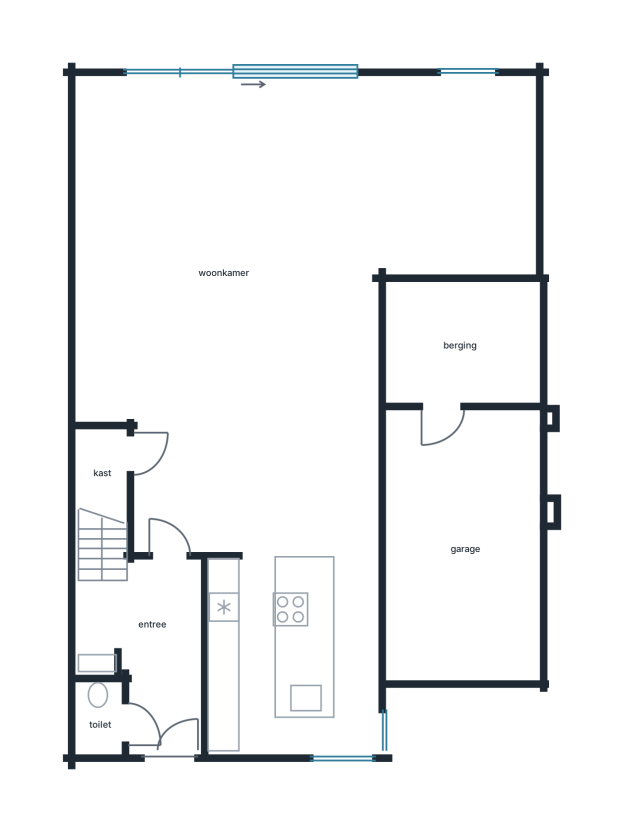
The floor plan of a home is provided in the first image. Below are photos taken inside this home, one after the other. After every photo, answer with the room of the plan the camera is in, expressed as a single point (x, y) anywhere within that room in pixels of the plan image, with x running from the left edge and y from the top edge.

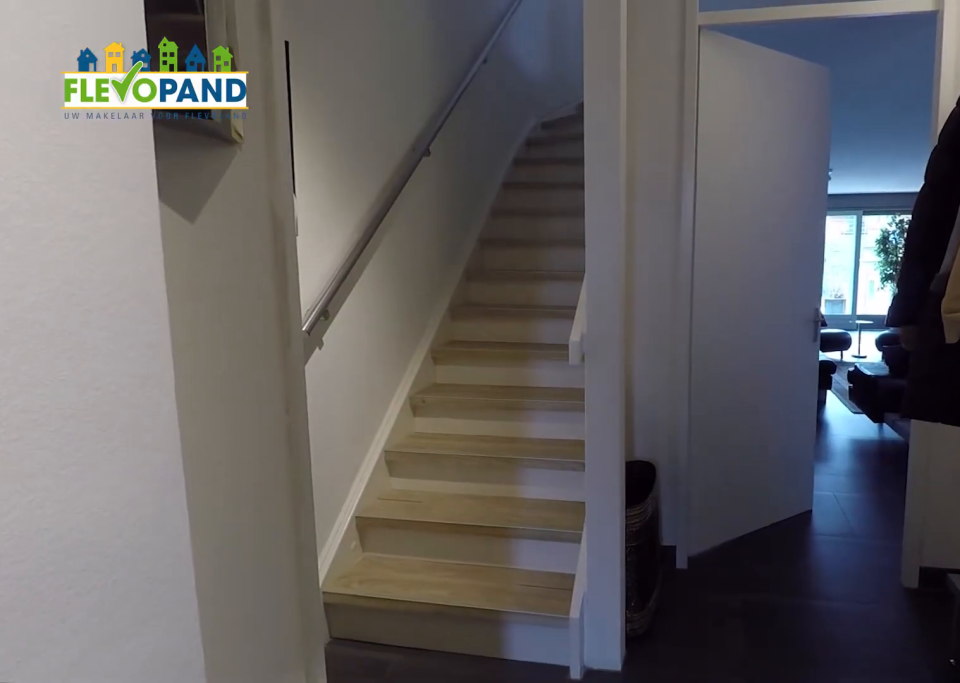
(153, 646)
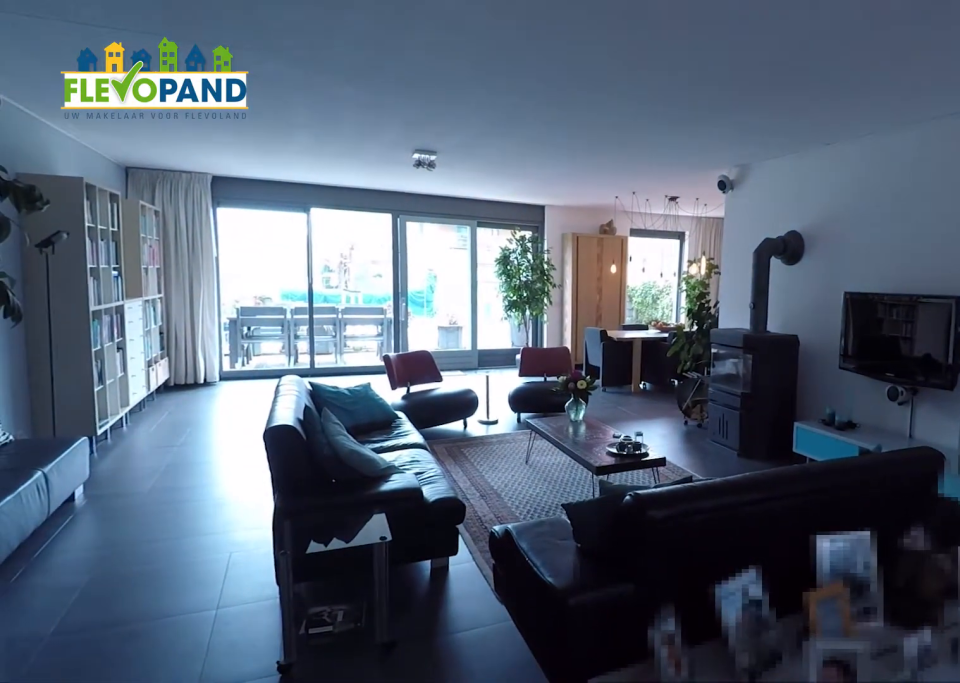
(275, 252)
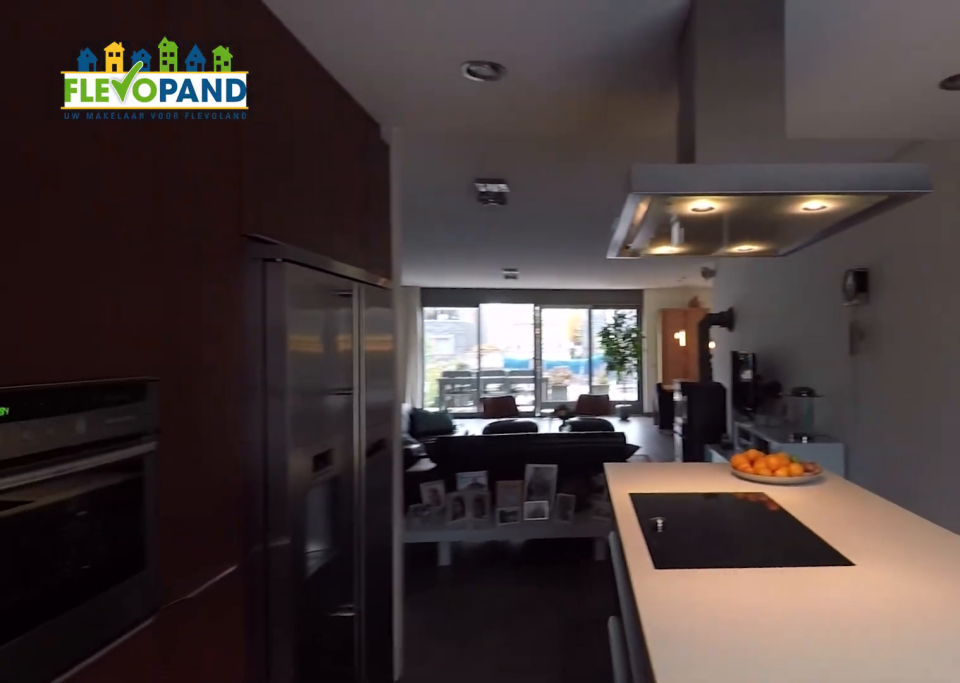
(292, 653)
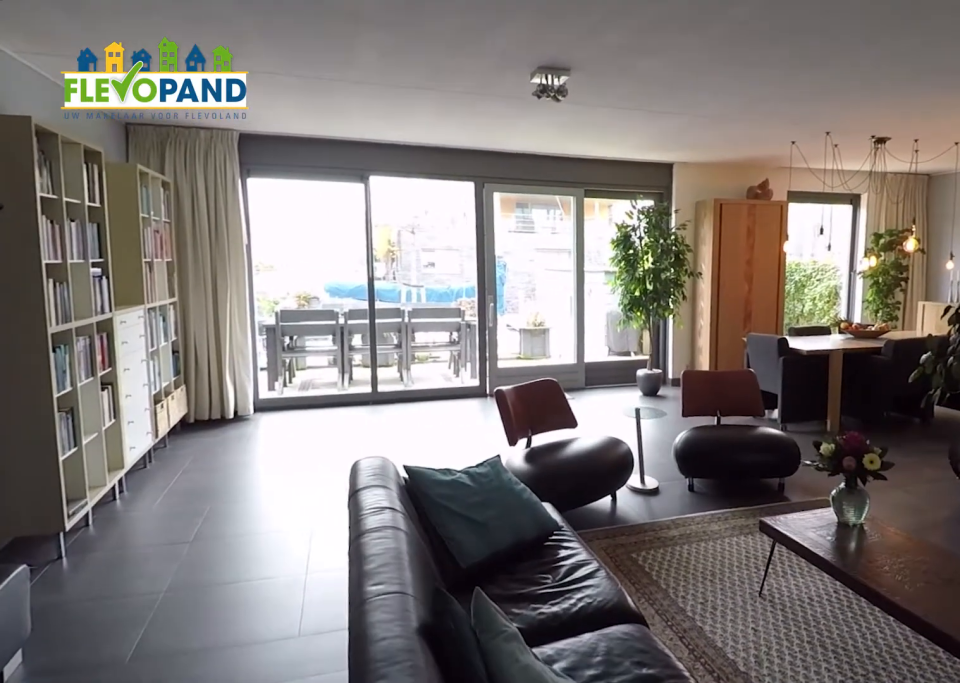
(275, 252)
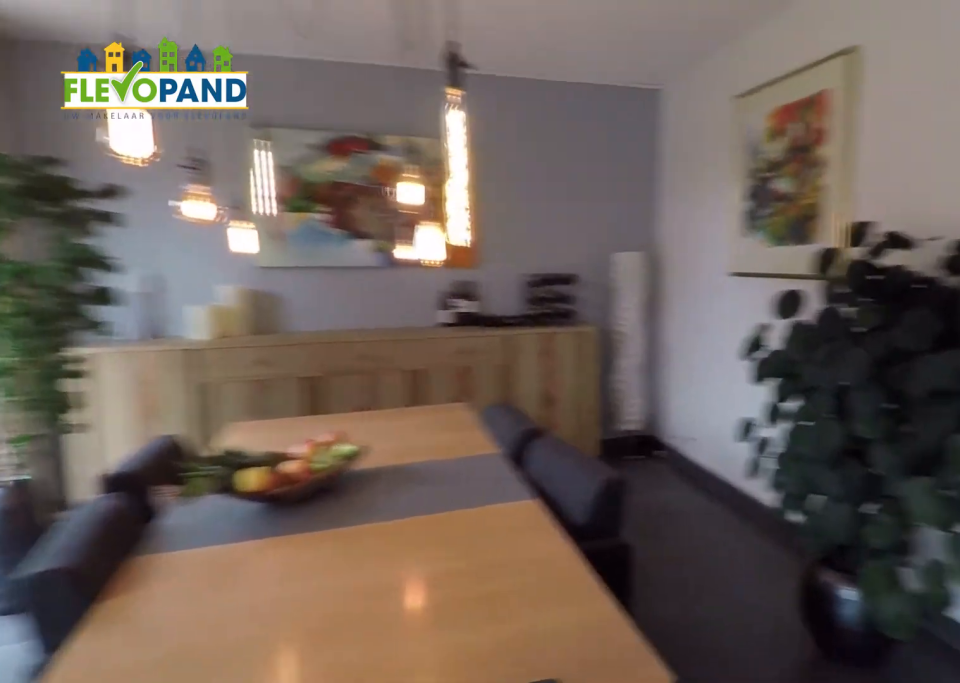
(275, 252)
